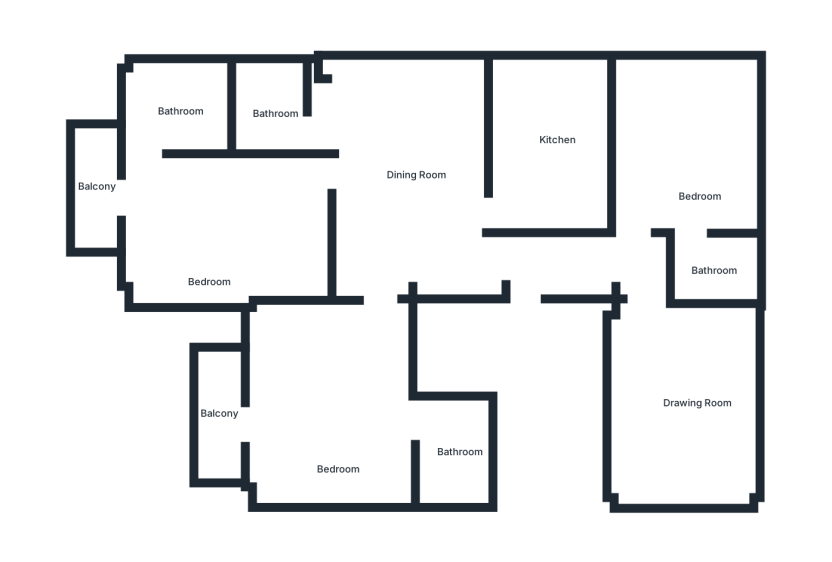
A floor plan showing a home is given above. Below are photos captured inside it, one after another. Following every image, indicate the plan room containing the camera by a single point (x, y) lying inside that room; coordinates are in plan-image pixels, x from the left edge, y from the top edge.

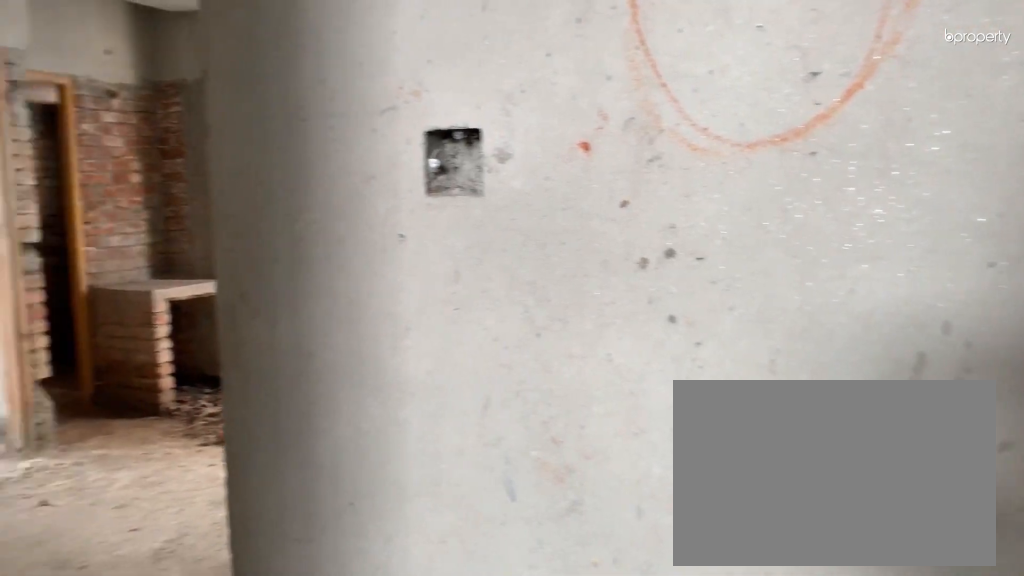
(493, 265)
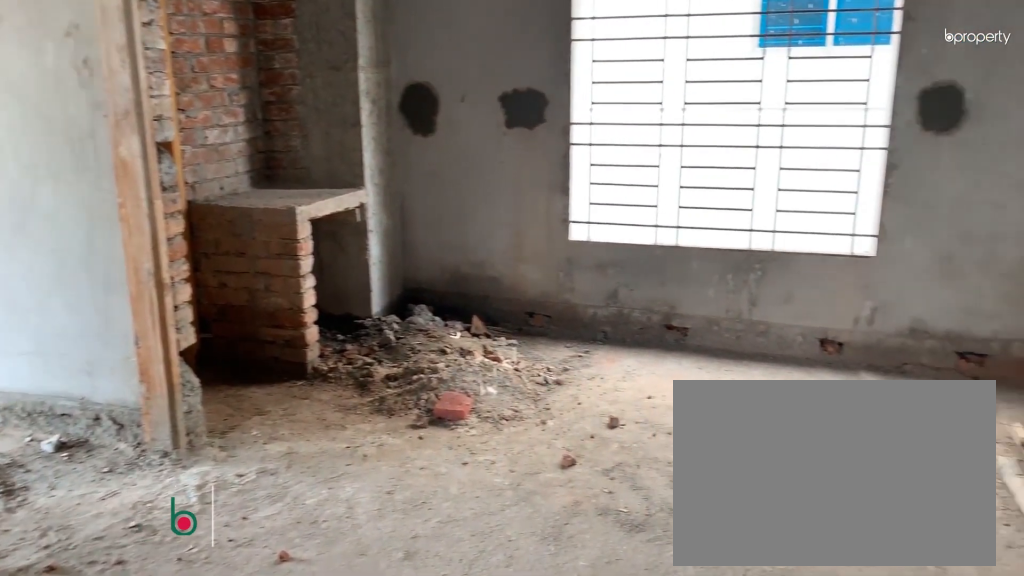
(403, 160)
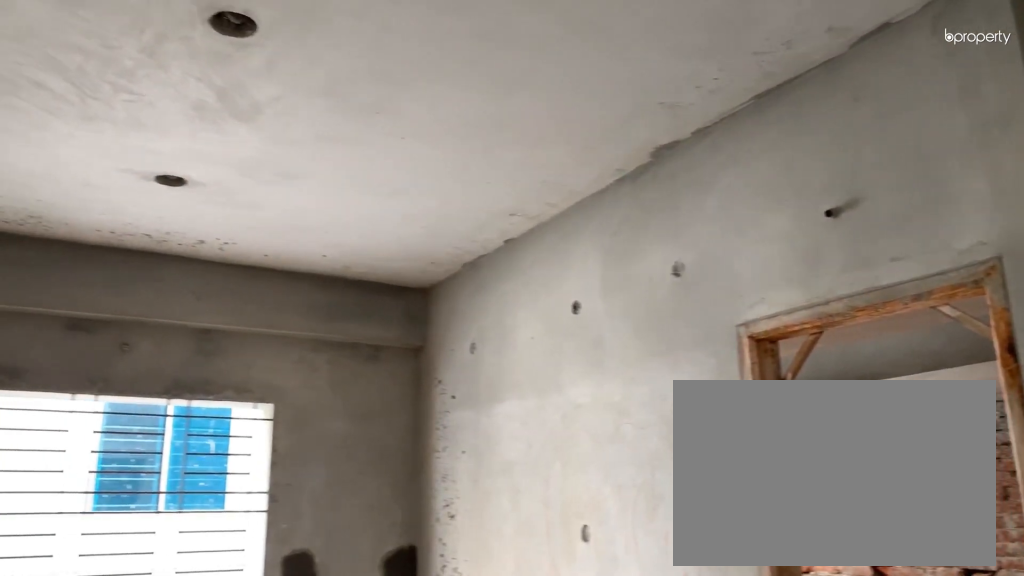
(403, 161)
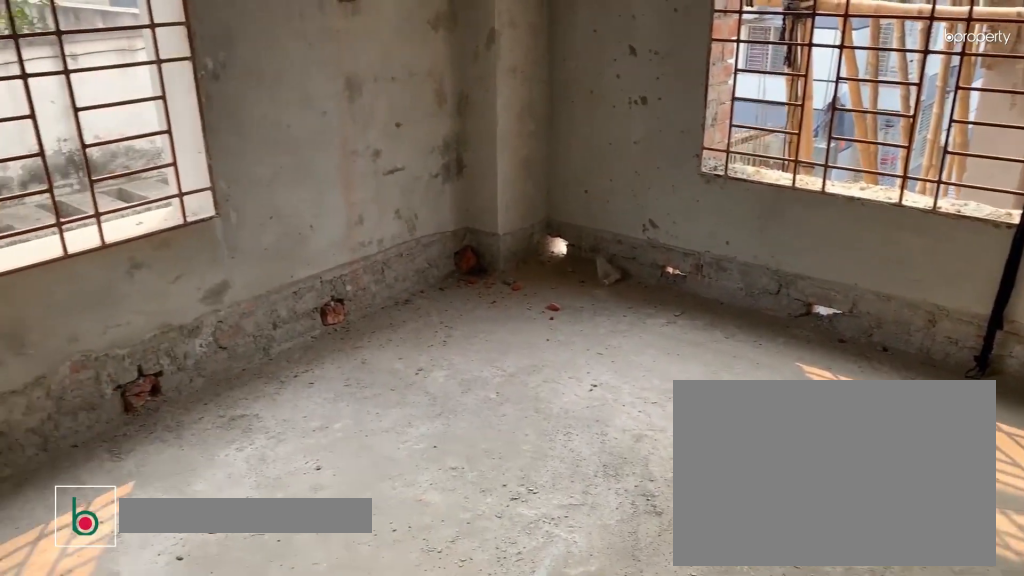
(696, 388)
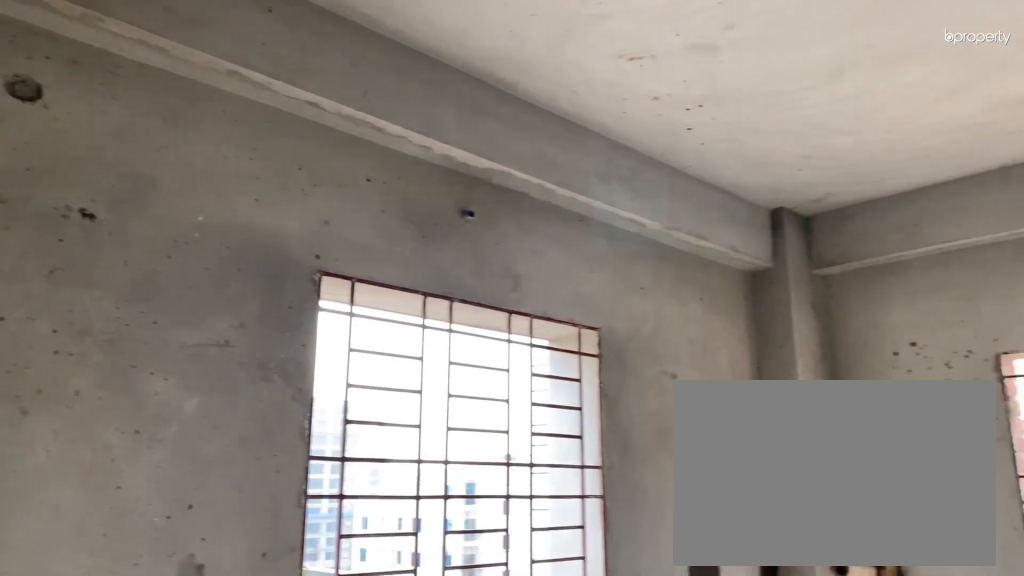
(696, 389)
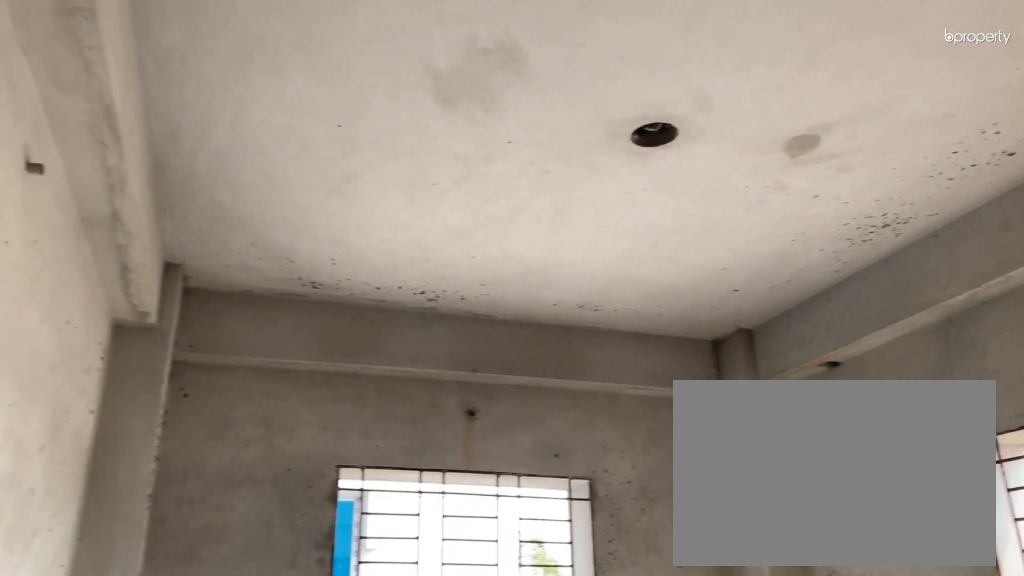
(696, 160)
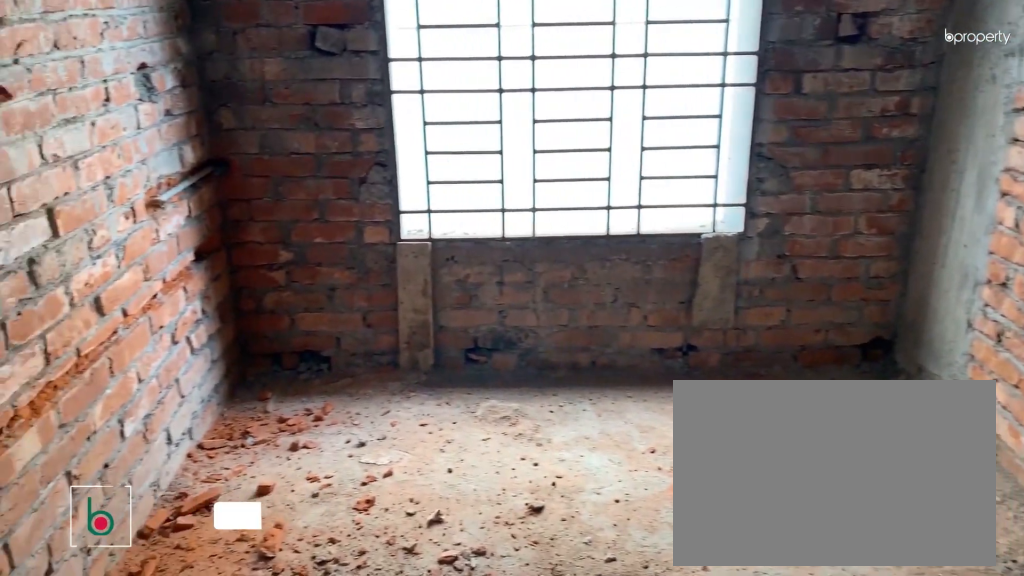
(556, 135)
